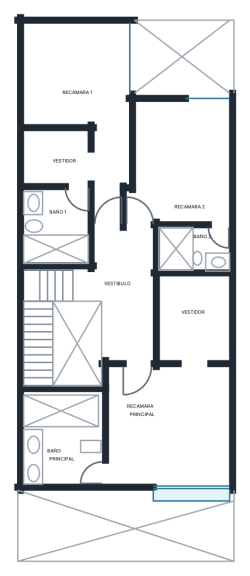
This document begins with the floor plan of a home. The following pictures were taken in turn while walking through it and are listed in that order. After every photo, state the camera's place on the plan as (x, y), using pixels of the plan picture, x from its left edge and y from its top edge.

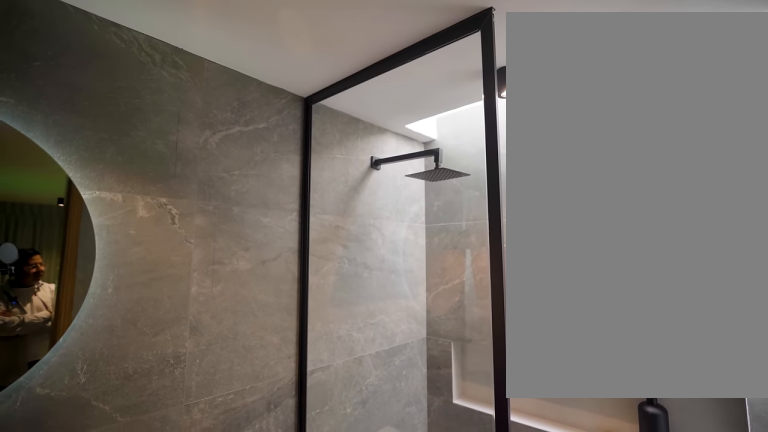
(218, 235)
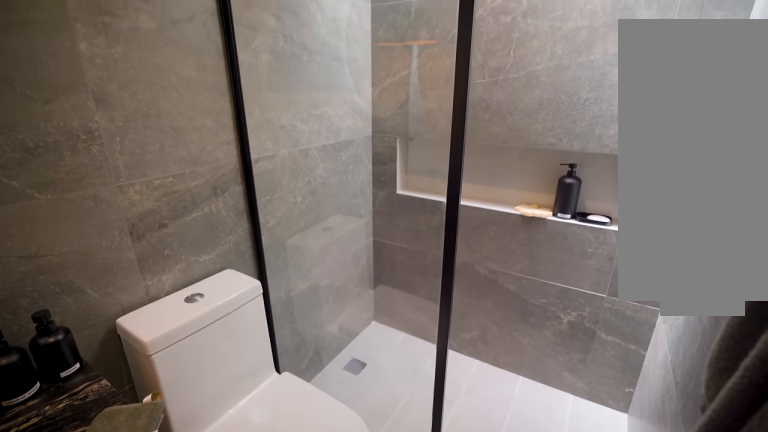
(217, 237)
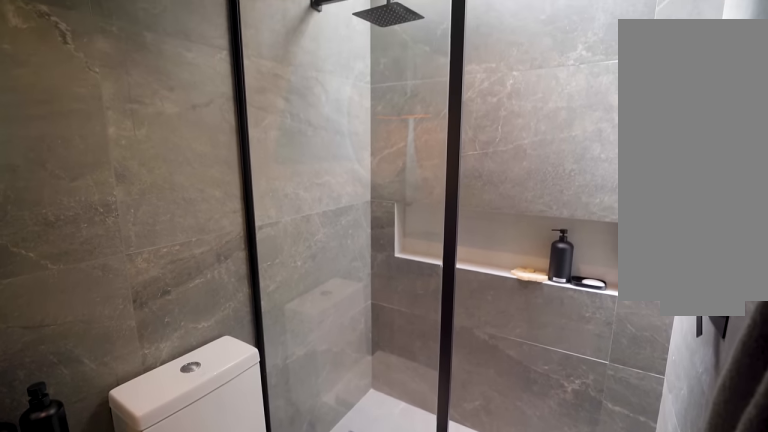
(217, 236)
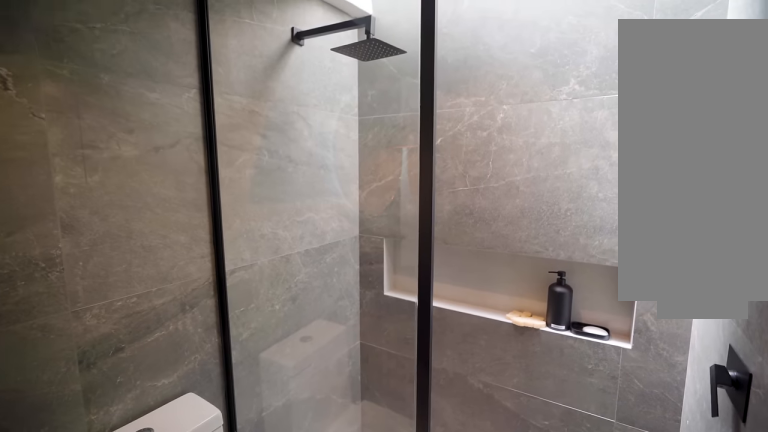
(217, 237)
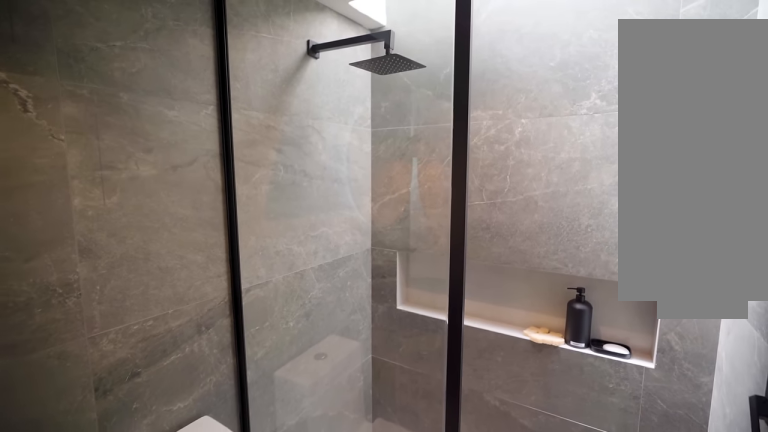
(218, 236)
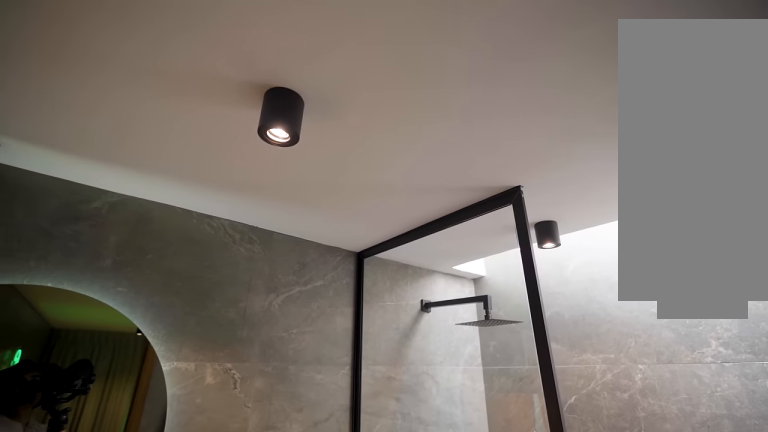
(213, 241)
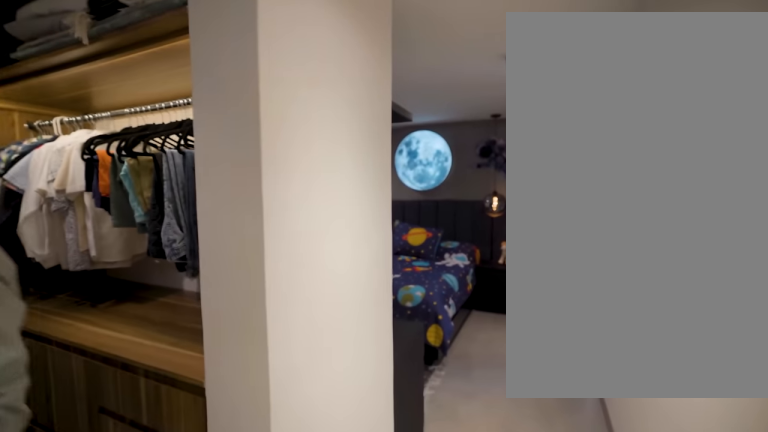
(100, 168)
